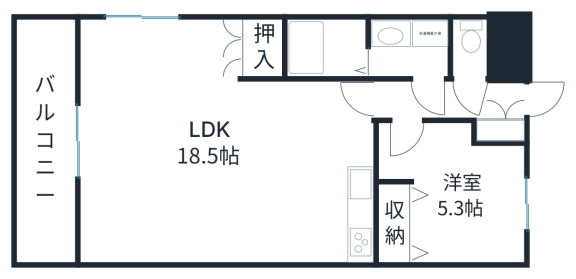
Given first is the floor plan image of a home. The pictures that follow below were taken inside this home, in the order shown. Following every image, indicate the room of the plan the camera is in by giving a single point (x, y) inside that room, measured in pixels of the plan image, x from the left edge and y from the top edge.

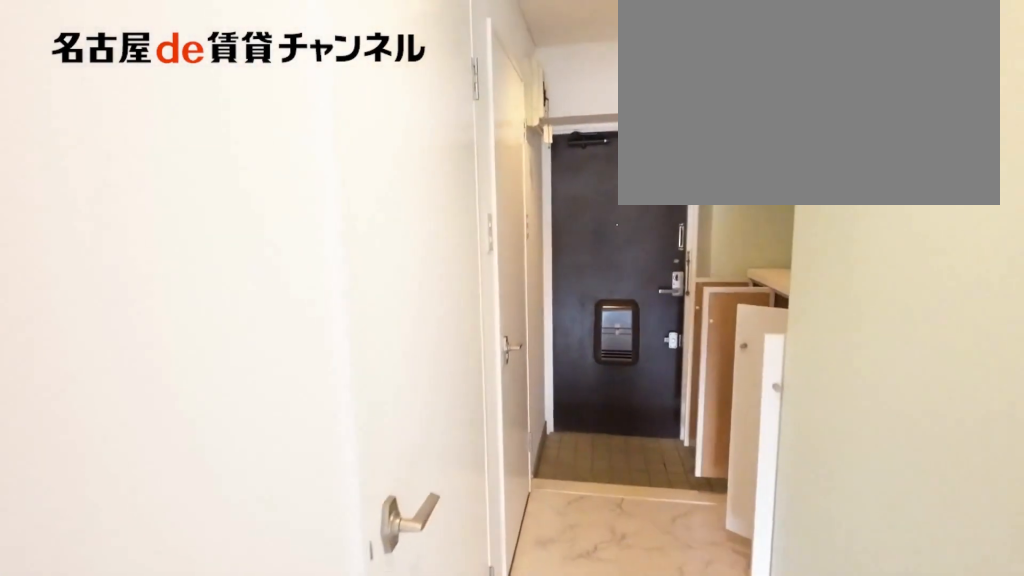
(428, 99)
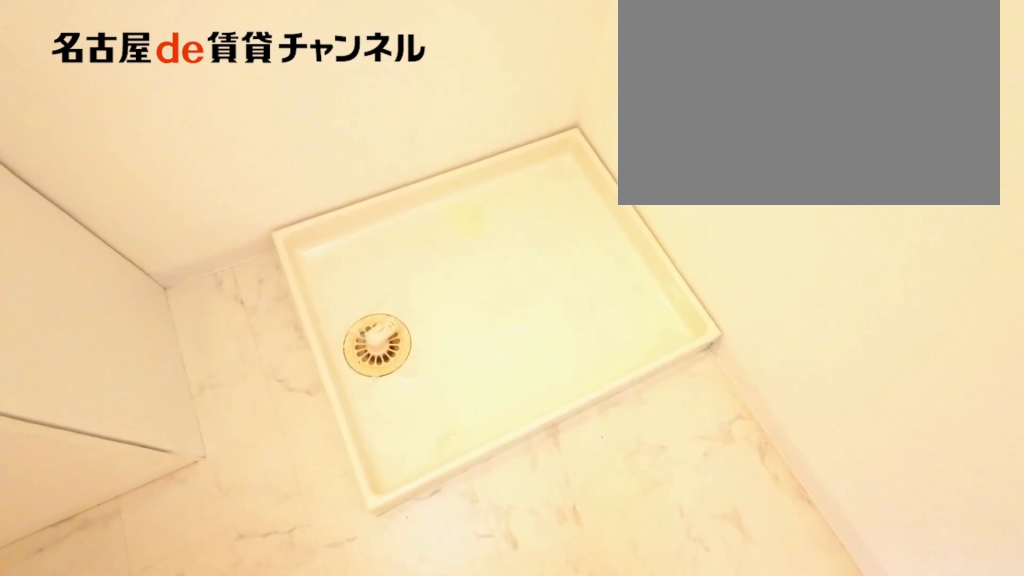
(409, 47)
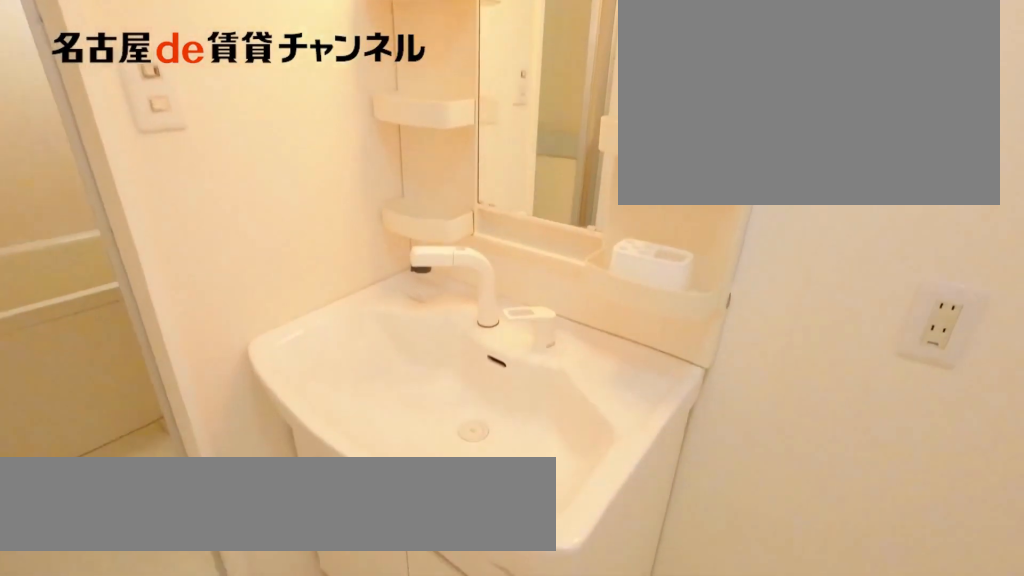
(409, 47)
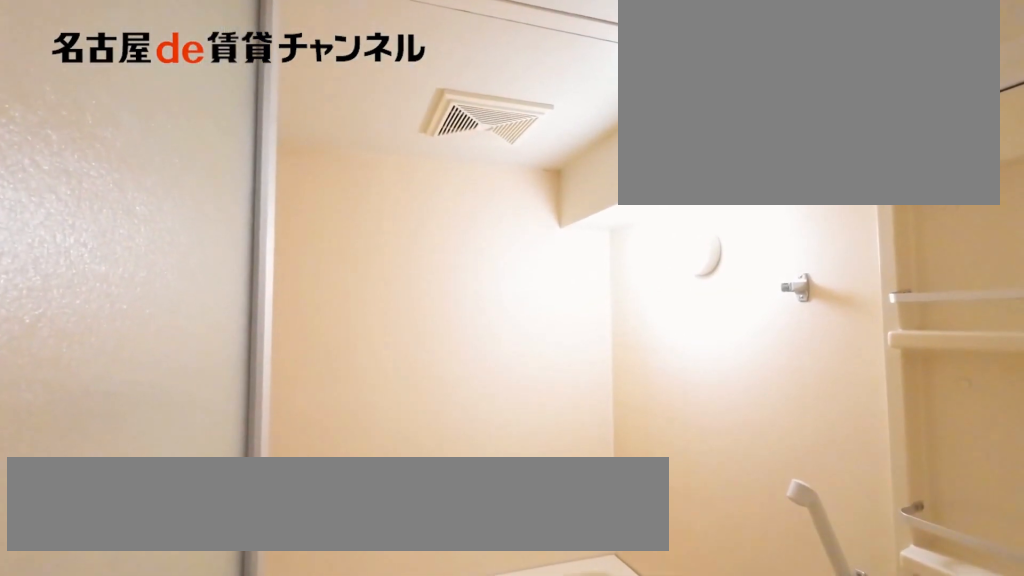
(327, 48)
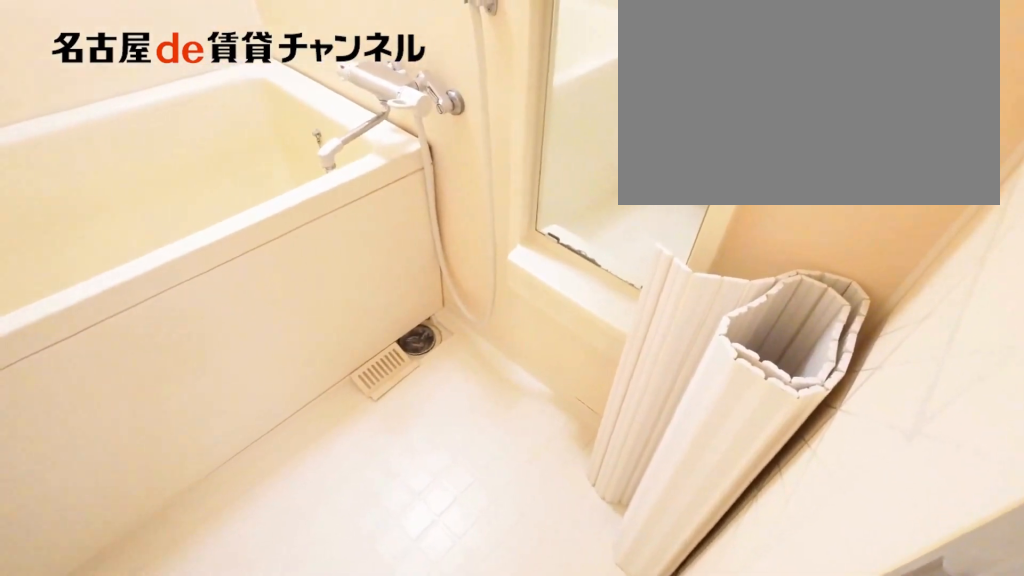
(327, 48)
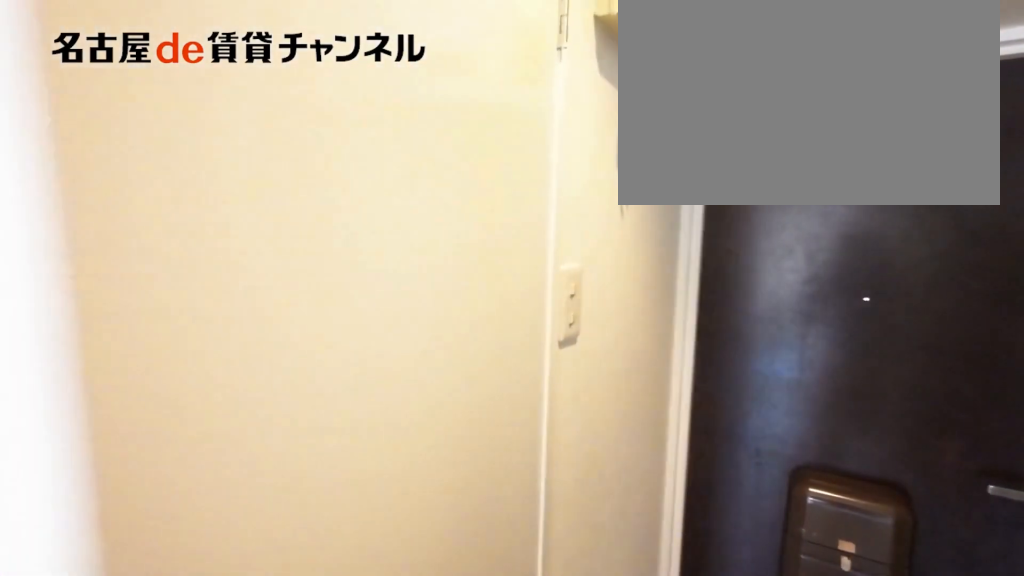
(432, 99)
